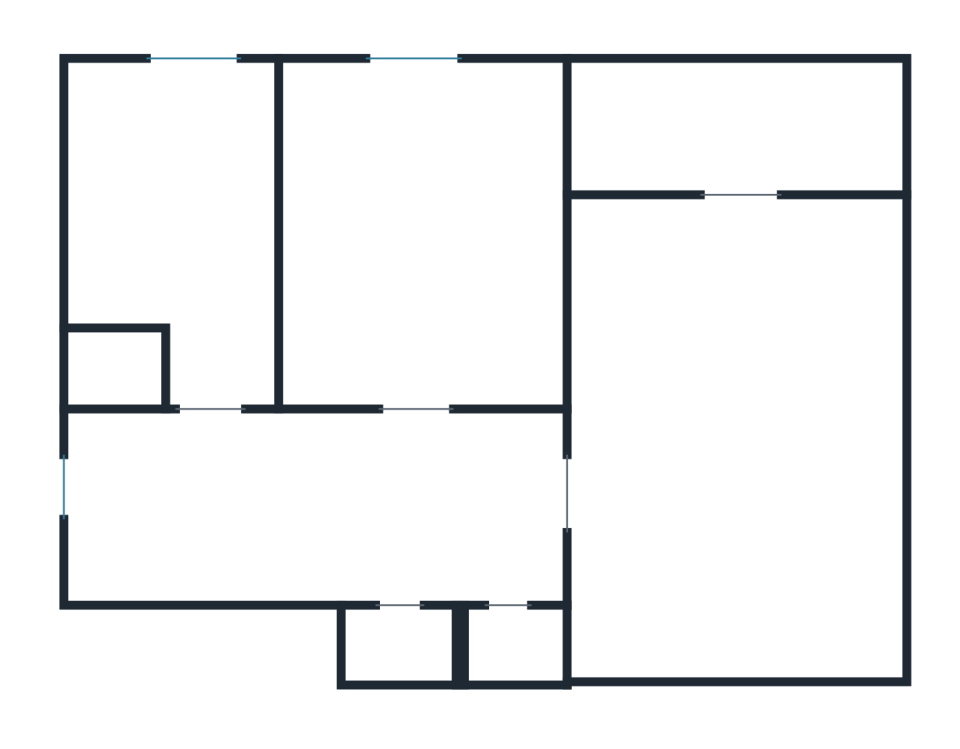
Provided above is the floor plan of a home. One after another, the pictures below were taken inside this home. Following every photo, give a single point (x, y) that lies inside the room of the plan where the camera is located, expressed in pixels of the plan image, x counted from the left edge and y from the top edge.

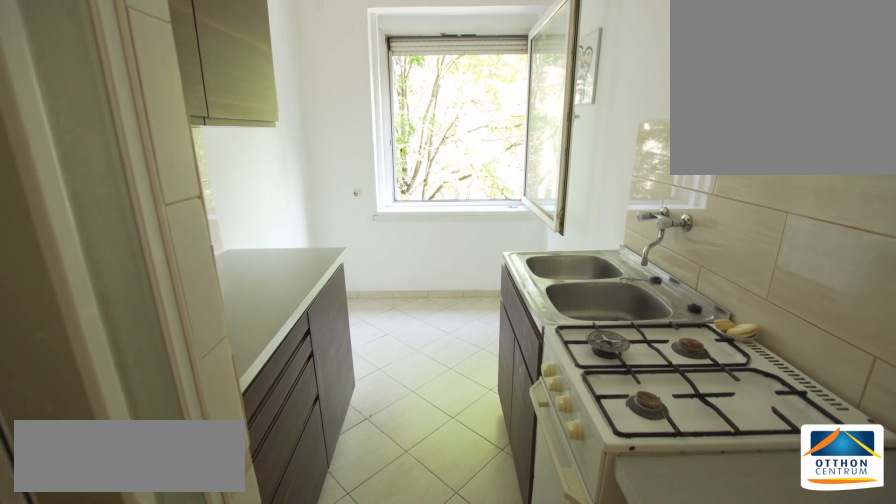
(160, 223)
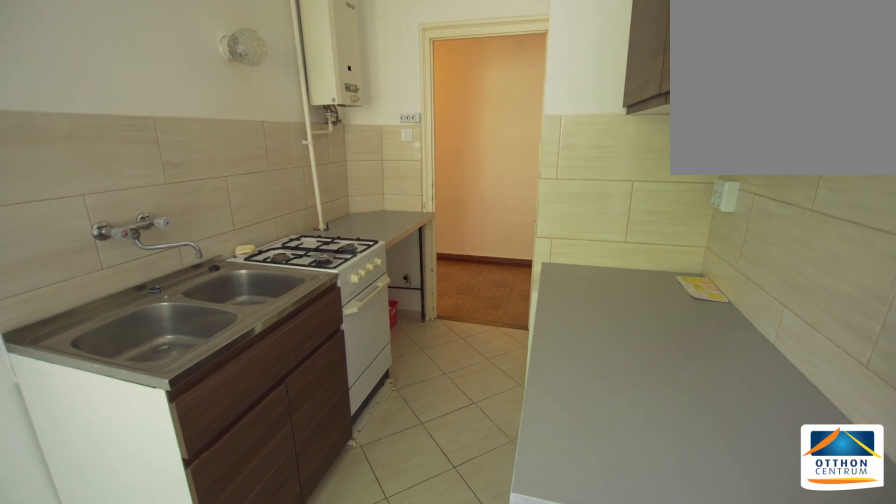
(159, 222)
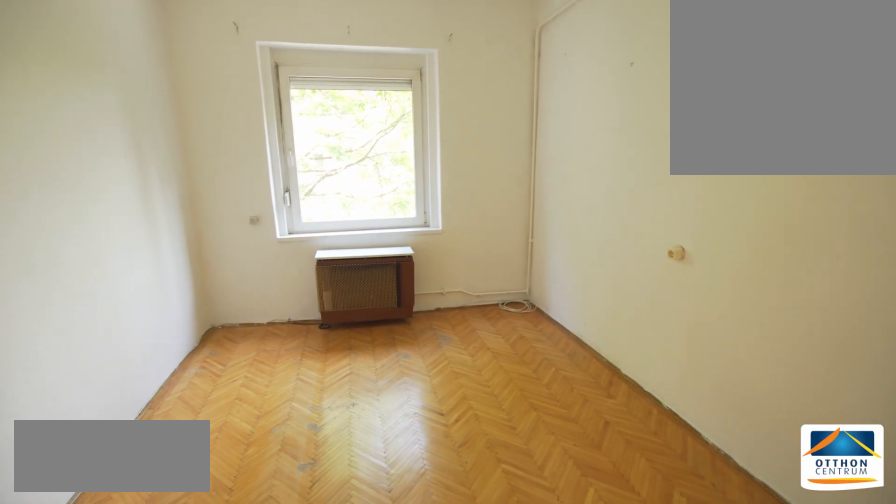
(425, 222)
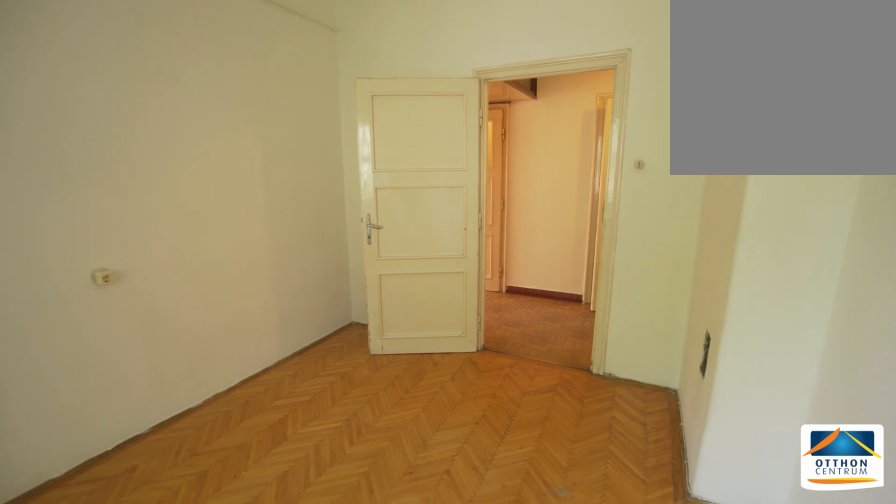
(424, 223)
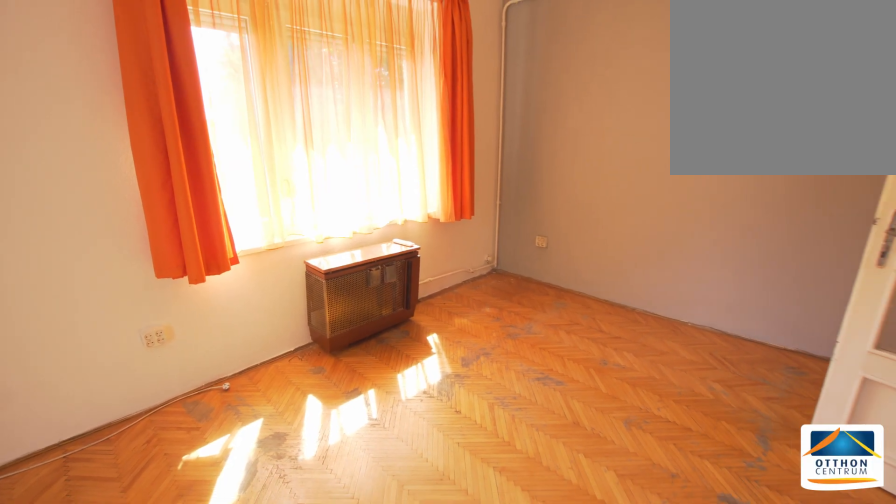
(738, 396)
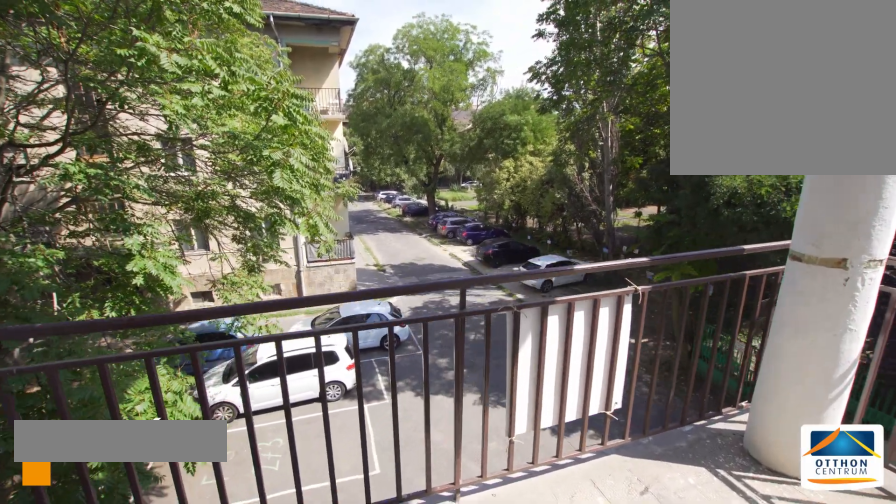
(738, 129)
